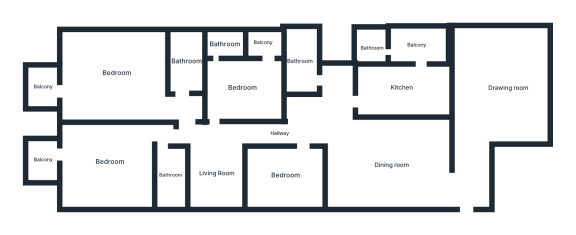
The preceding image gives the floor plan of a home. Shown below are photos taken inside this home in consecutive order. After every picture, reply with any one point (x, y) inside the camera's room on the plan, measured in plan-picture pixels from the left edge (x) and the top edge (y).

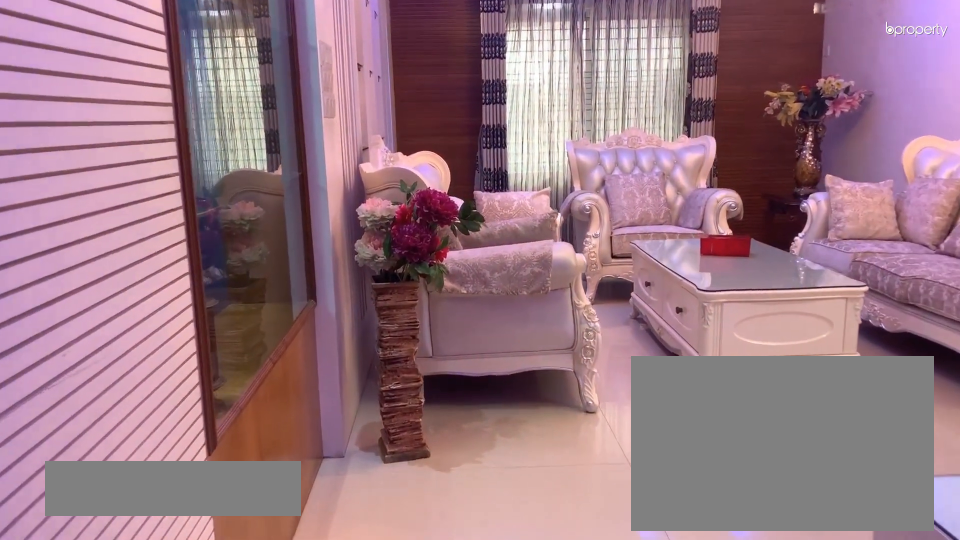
(469, 166)
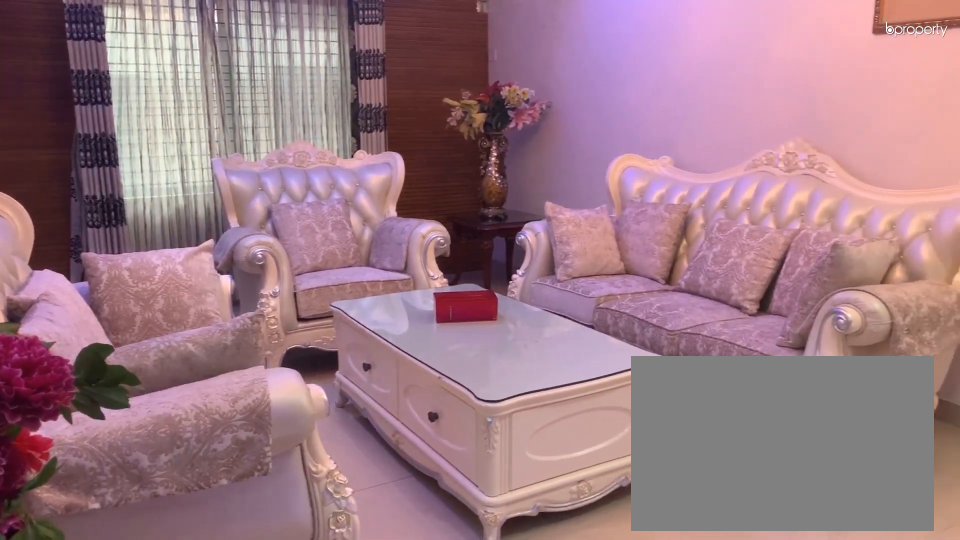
(507, 90)
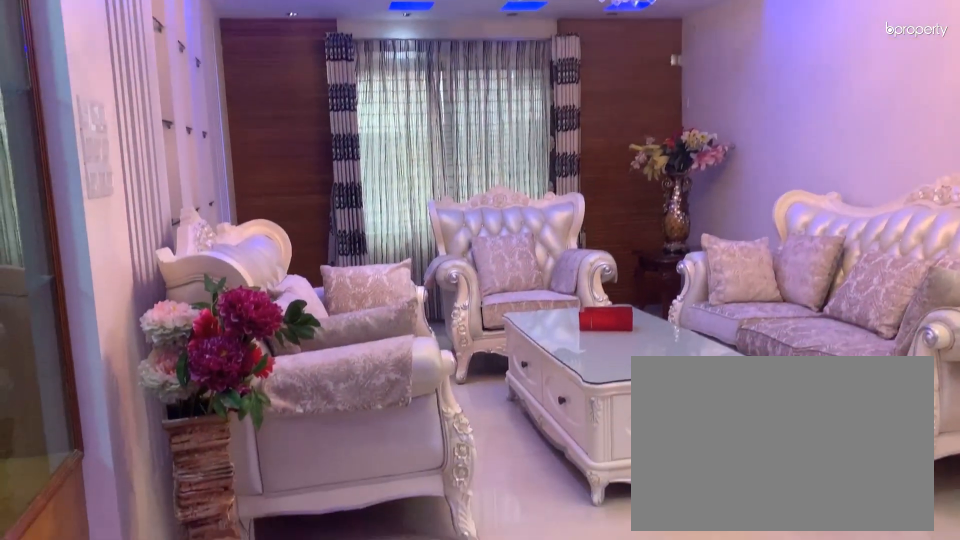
(507, 88)
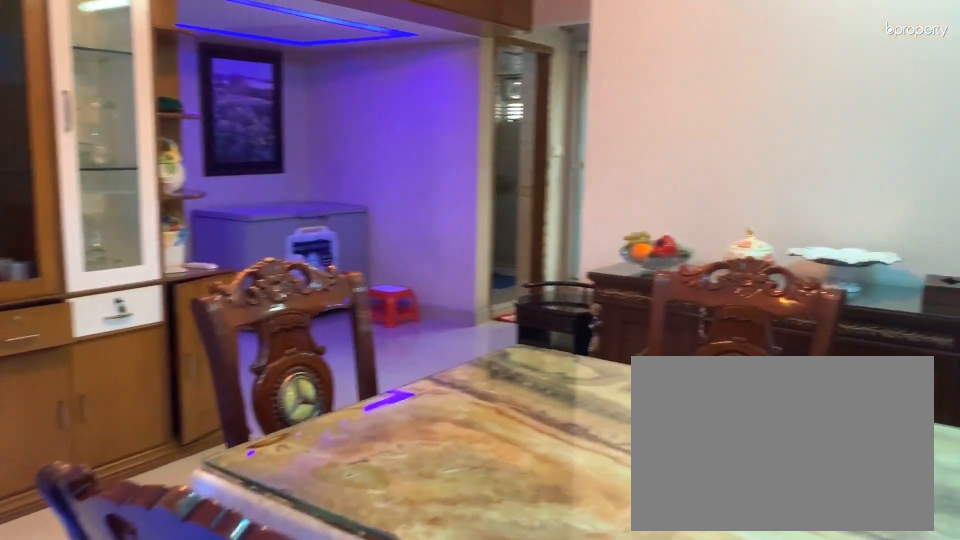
(390, 165)
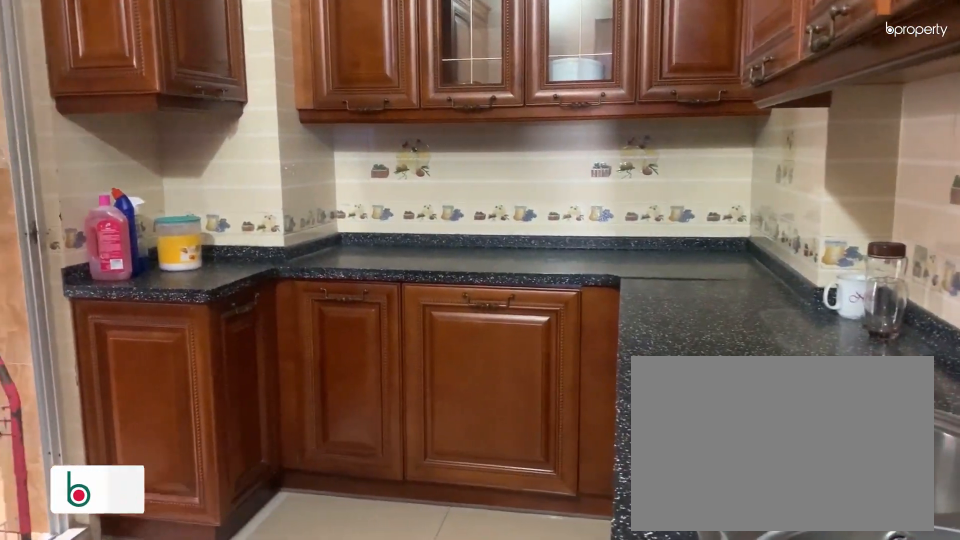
(399, 87)
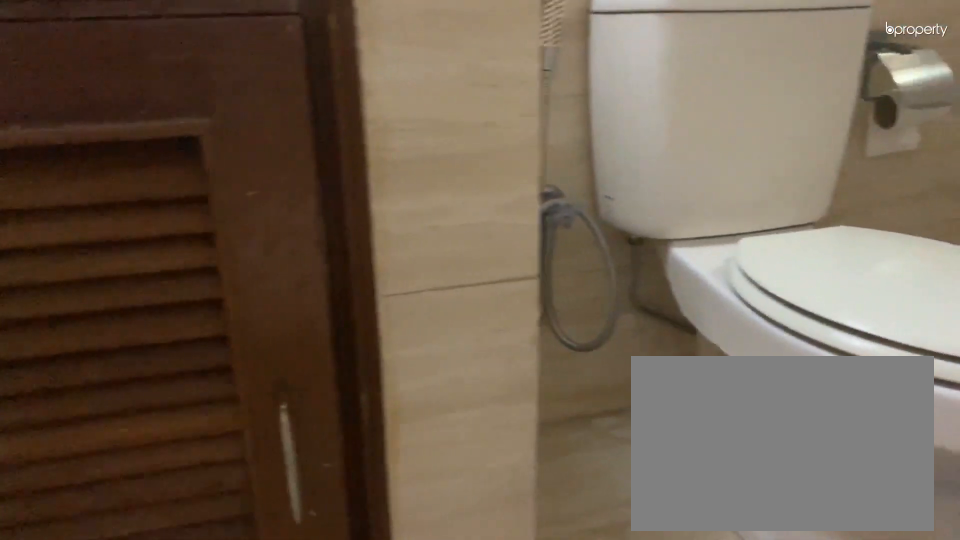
(301, 61)
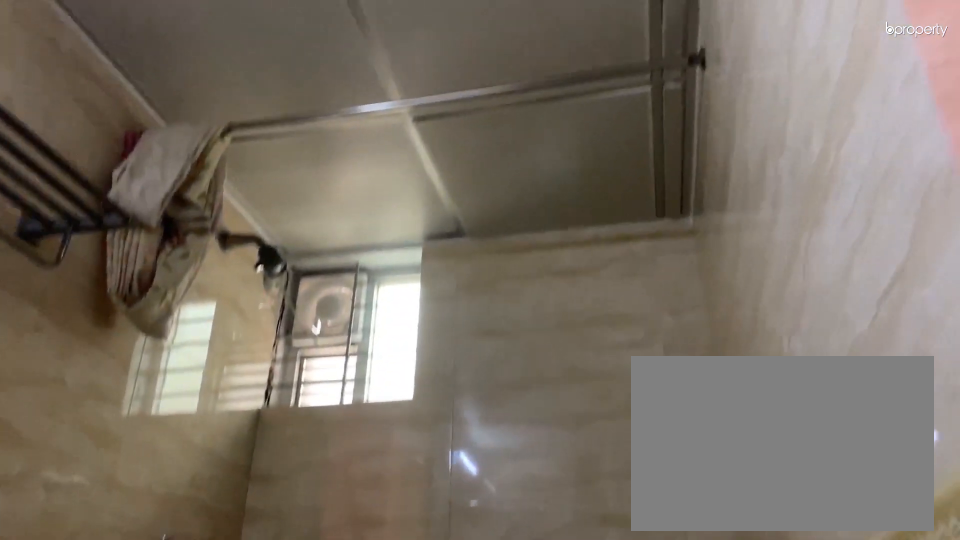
(301, 61)
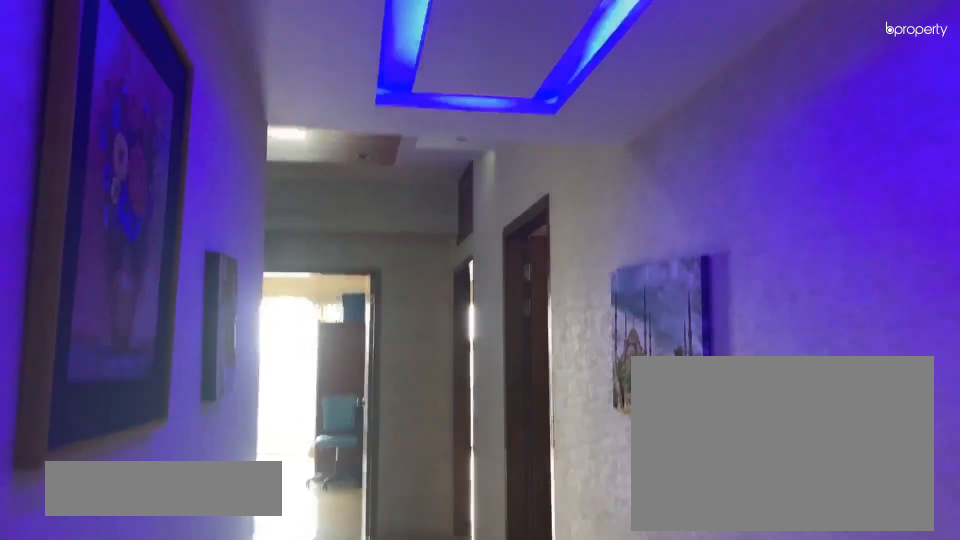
(280, 133)
